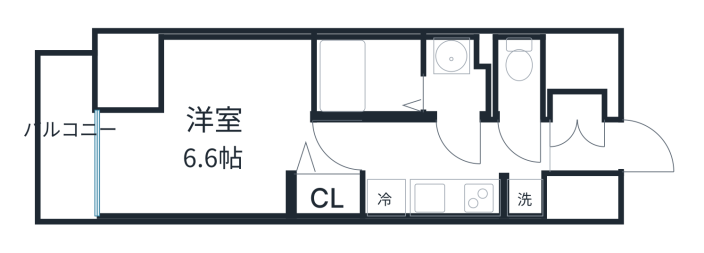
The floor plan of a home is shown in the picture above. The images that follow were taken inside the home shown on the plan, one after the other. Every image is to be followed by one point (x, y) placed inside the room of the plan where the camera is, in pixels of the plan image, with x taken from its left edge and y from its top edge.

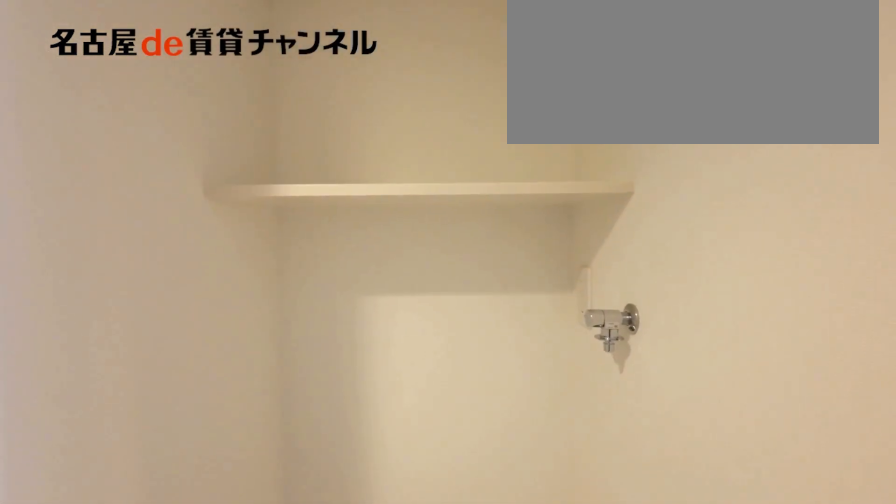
(522, 196)
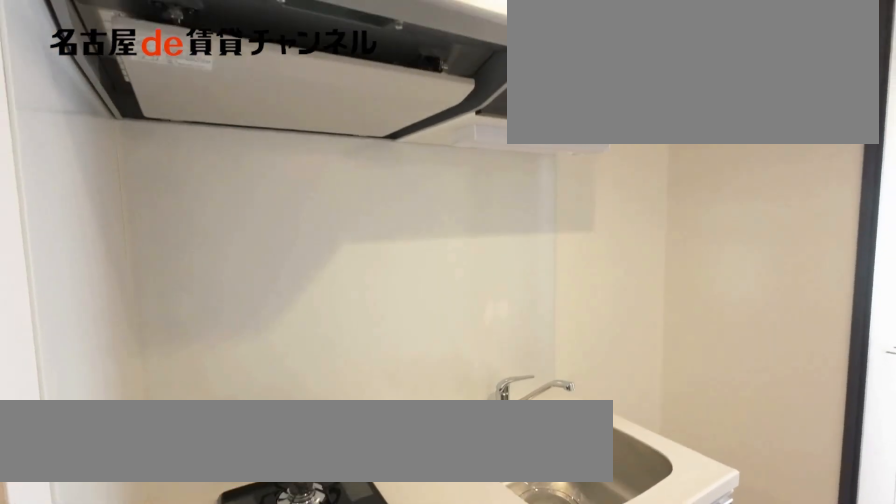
(432, 194)
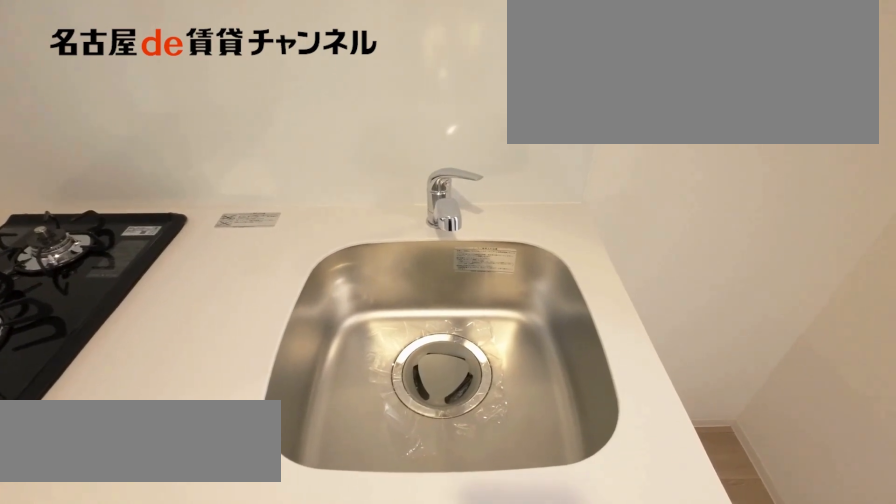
(432, 194)
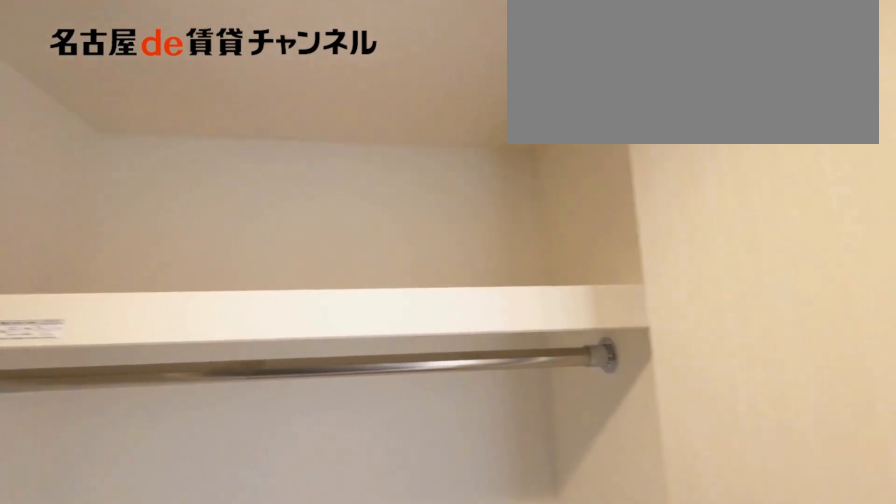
(325, 195)
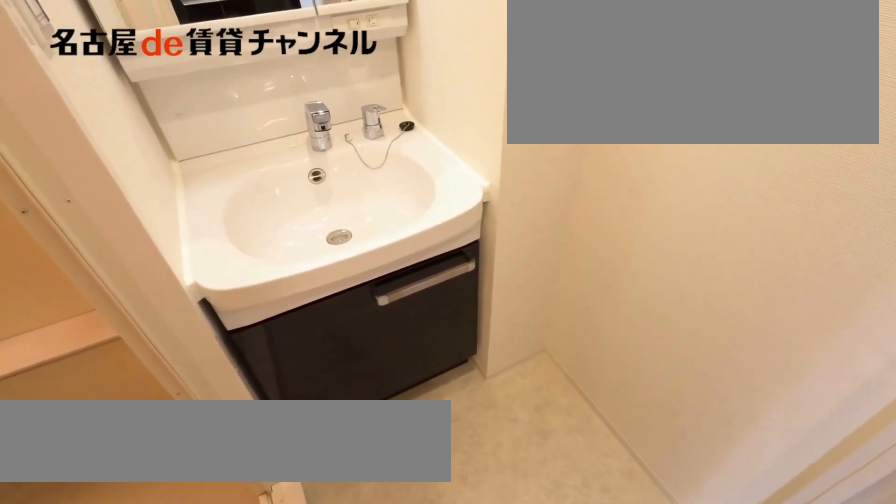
(458, 77)
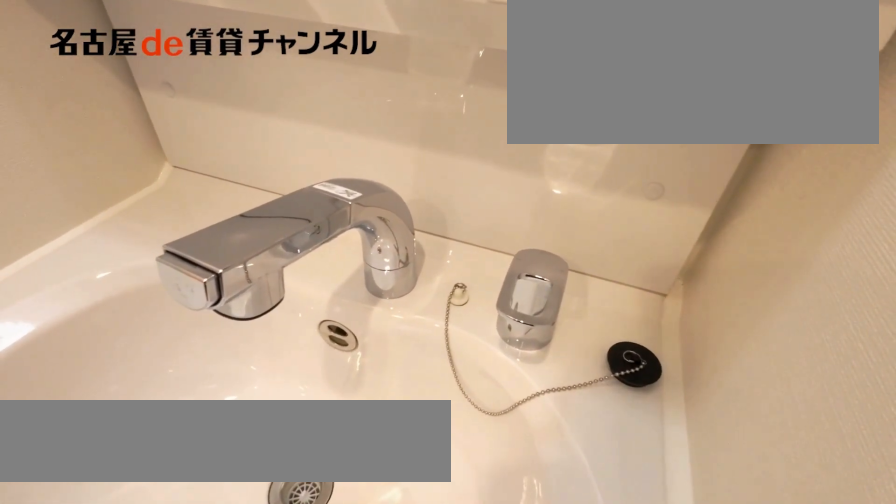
(458, 77)
